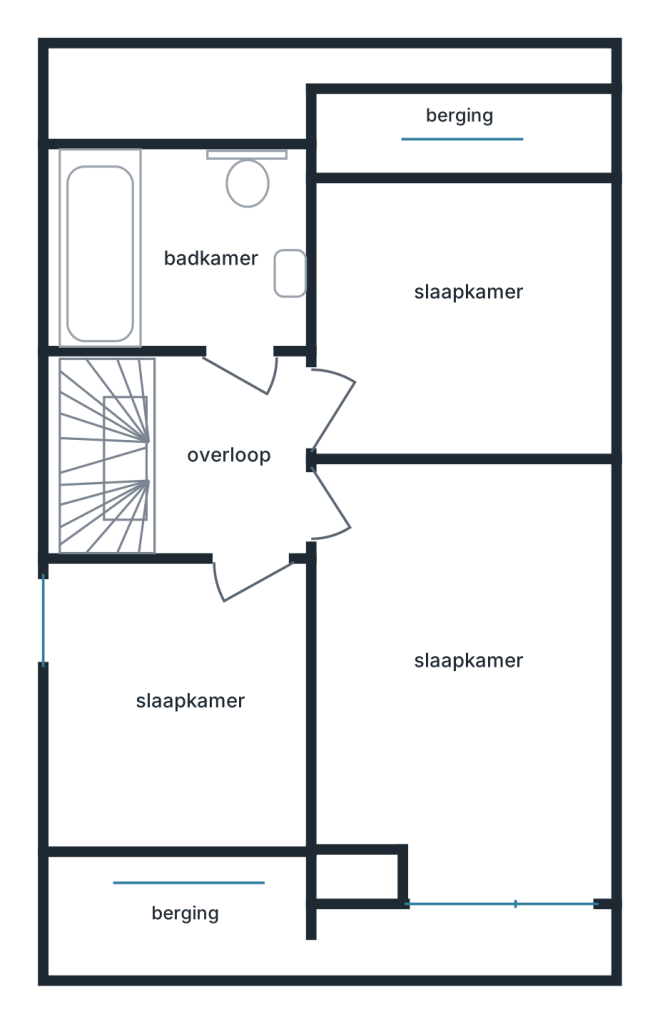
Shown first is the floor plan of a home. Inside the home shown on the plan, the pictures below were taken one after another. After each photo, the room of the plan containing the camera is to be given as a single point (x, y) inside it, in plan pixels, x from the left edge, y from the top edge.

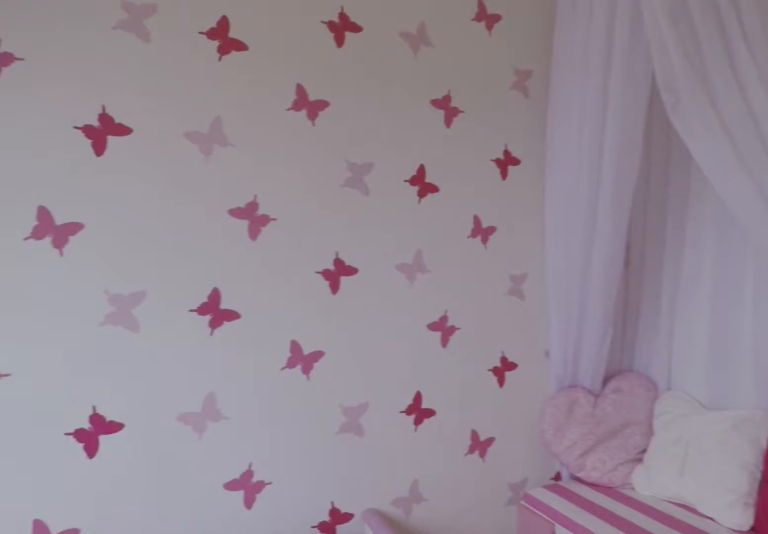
(459, 314)
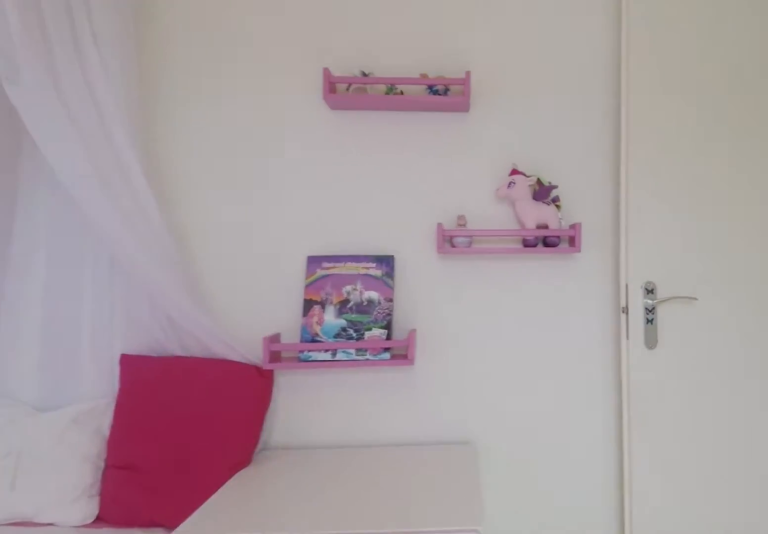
(459, 314)
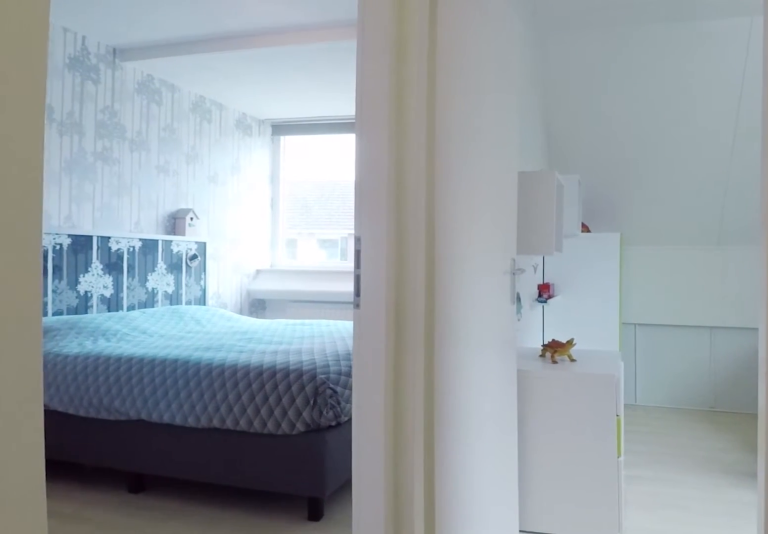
(230, 456)
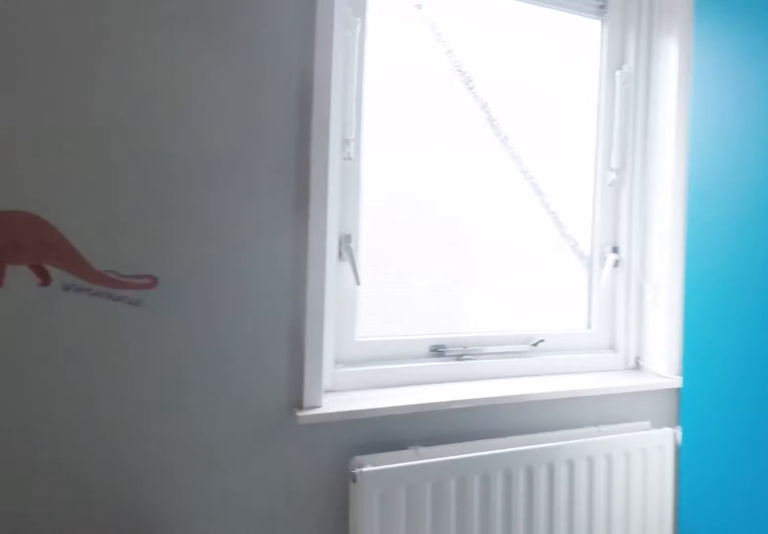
(184, 707)
